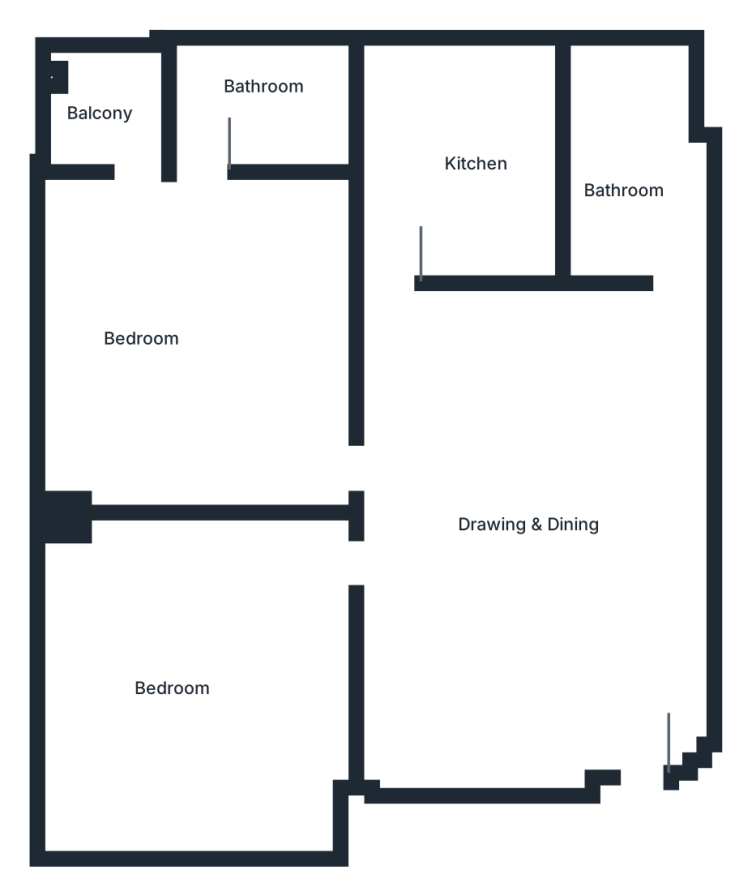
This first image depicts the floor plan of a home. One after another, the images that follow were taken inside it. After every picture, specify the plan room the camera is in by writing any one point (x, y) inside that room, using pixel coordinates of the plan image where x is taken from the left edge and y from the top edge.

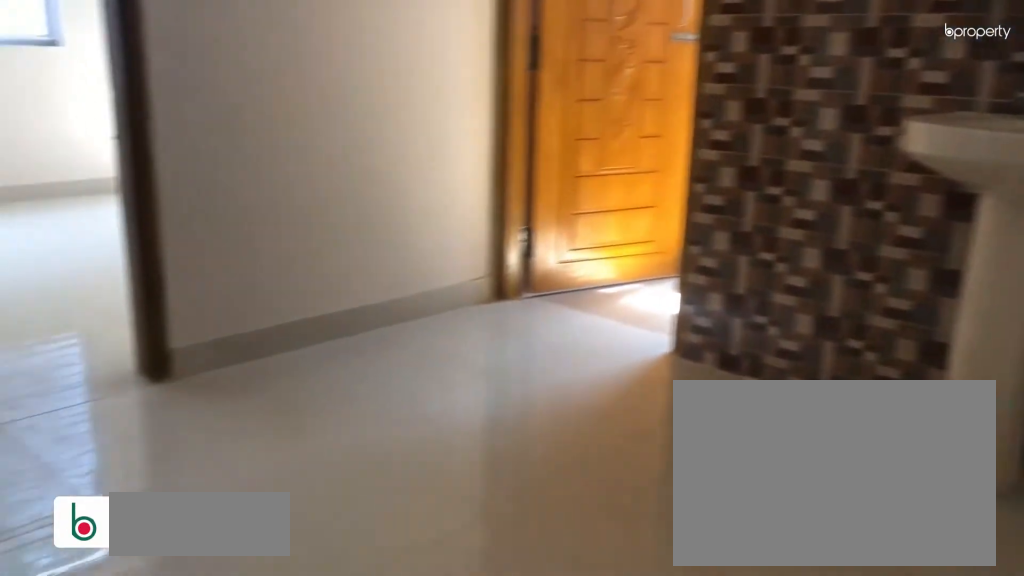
(552, 498)
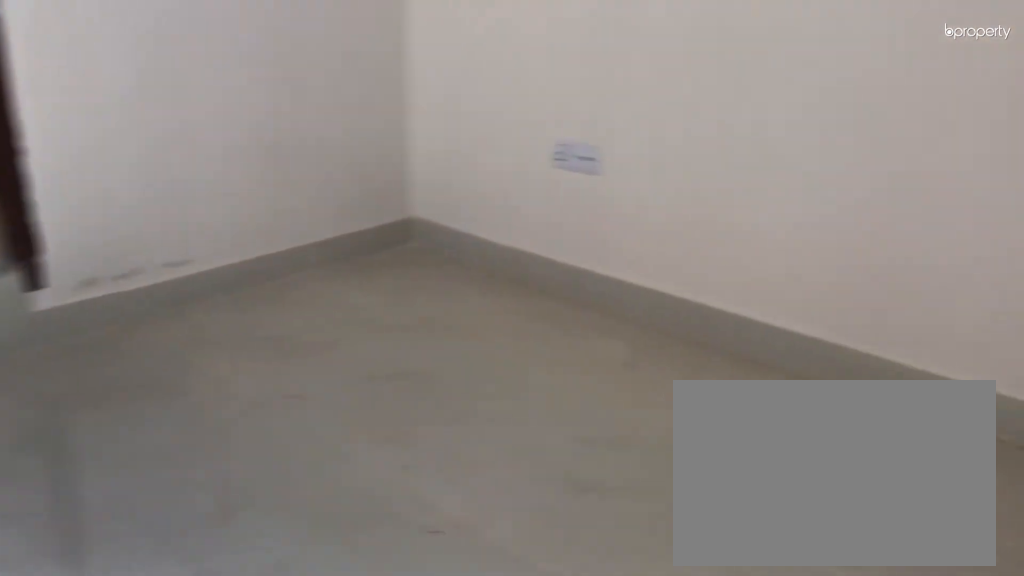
(204, 298)
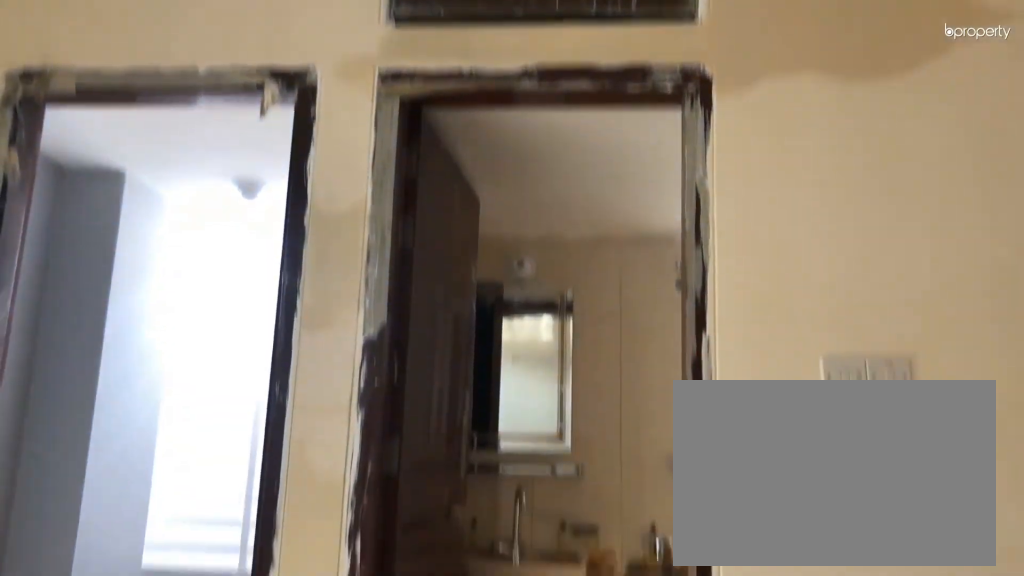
(207, 310)
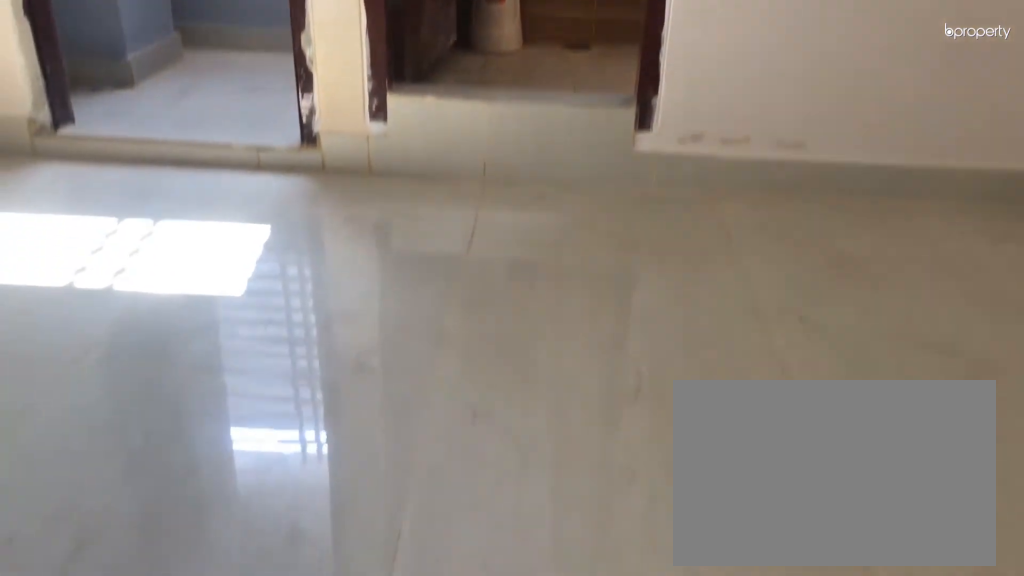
(207, 310)
